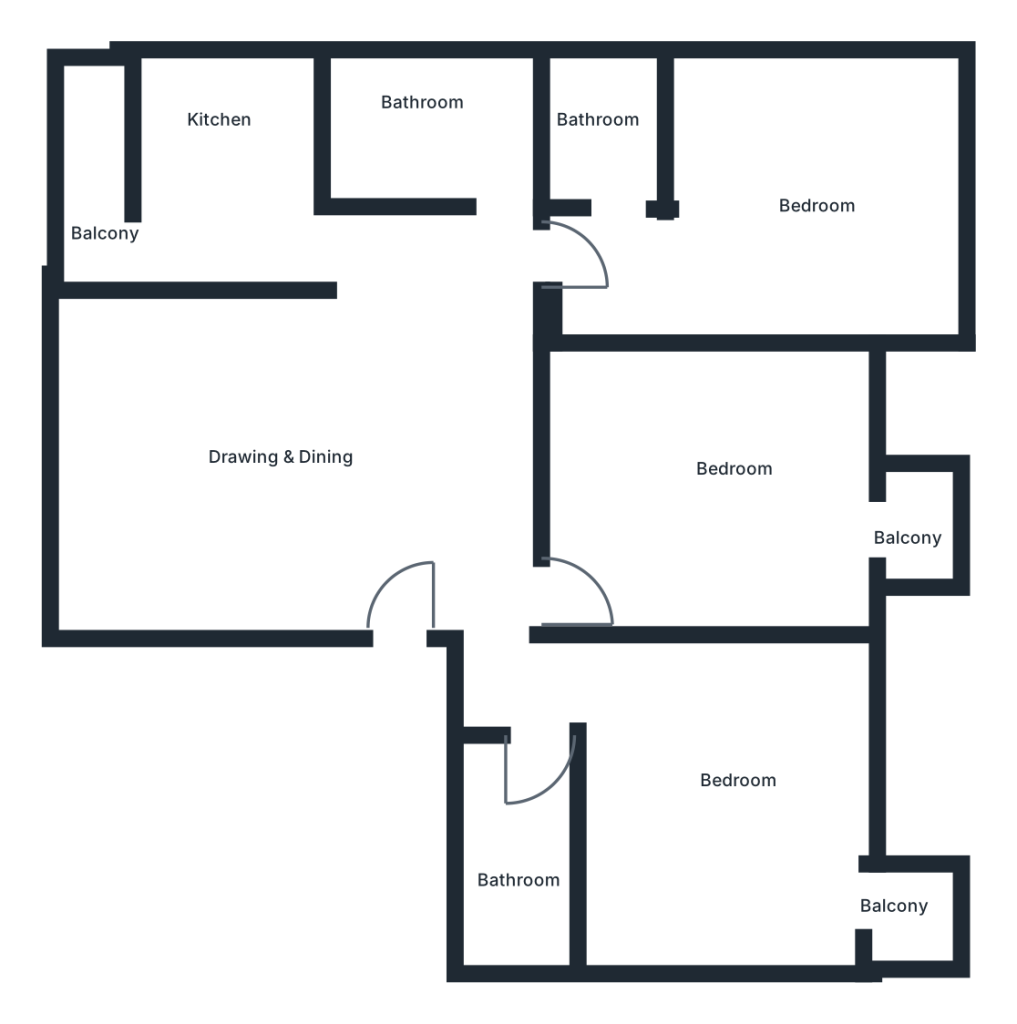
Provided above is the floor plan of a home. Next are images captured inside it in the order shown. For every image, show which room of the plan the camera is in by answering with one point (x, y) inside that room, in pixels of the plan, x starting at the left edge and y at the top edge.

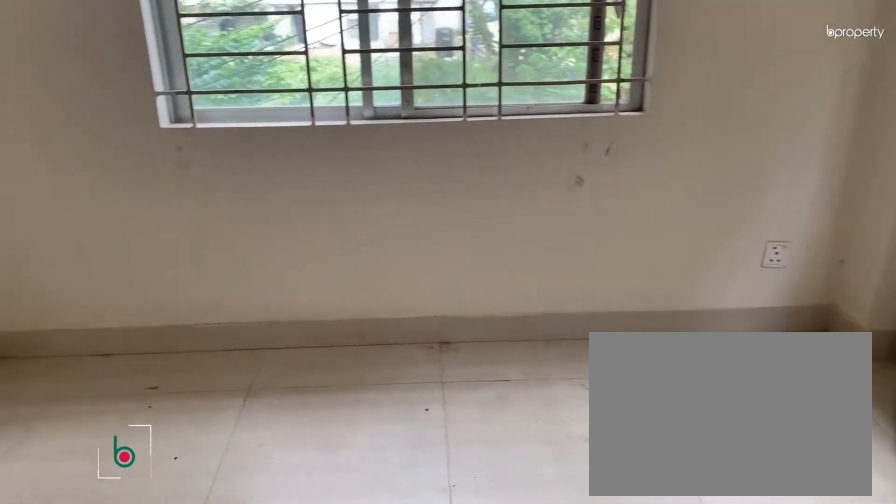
(788, 211)
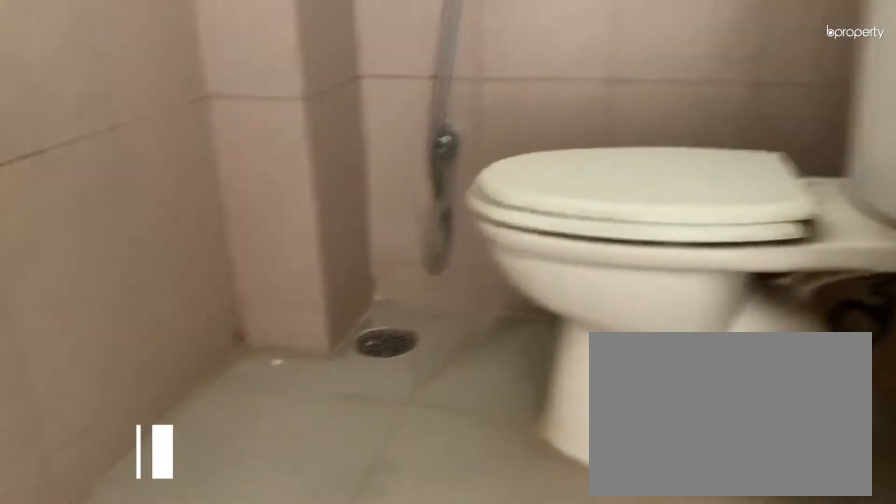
(614, 147)
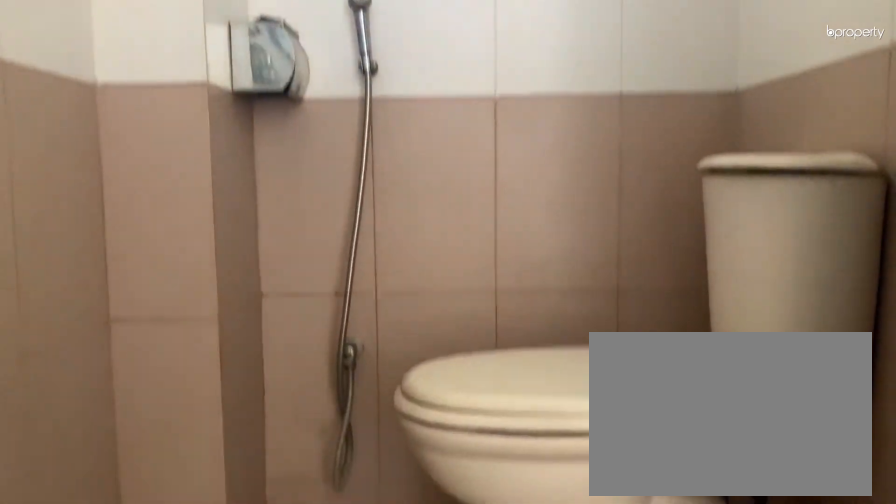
(614, 147)
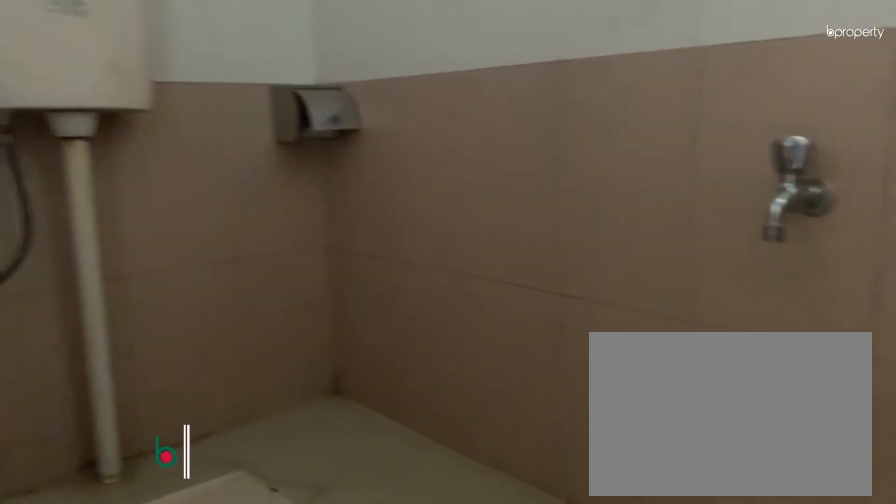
(465, 126)
